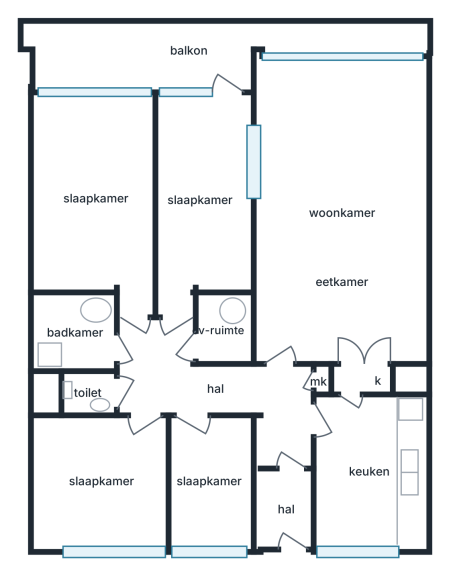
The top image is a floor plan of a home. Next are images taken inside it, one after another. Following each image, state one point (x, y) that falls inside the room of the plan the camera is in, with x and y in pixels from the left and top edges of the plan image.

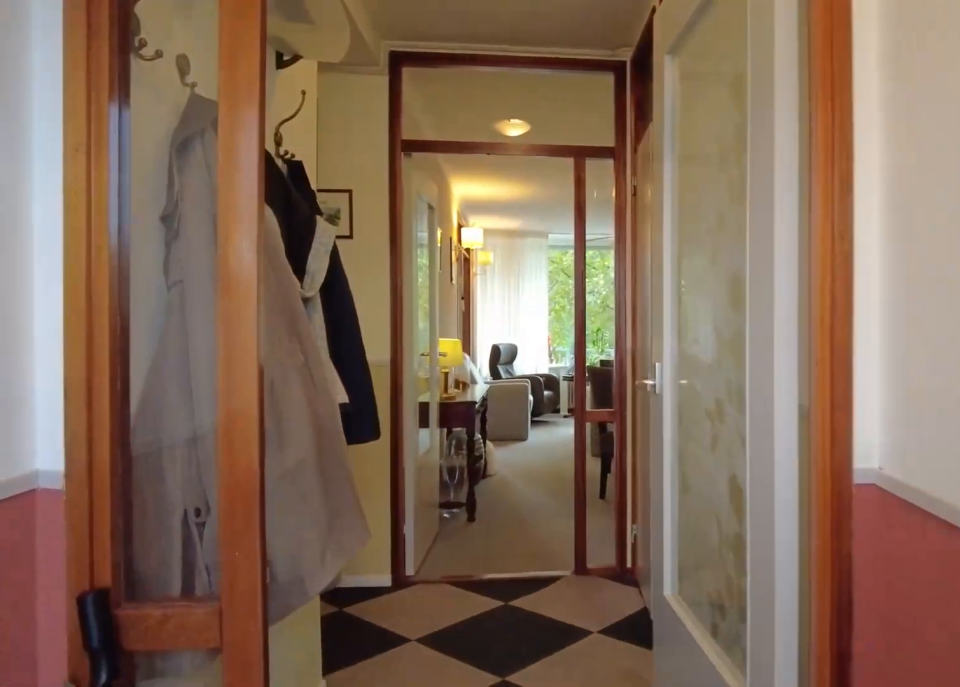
(285, 488)
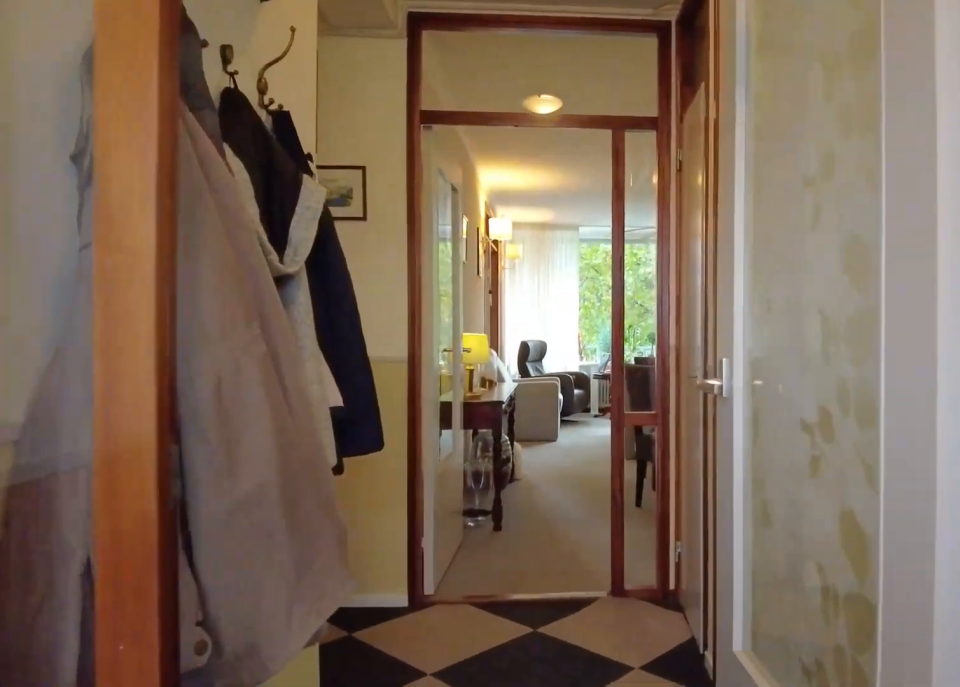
(285, 488)
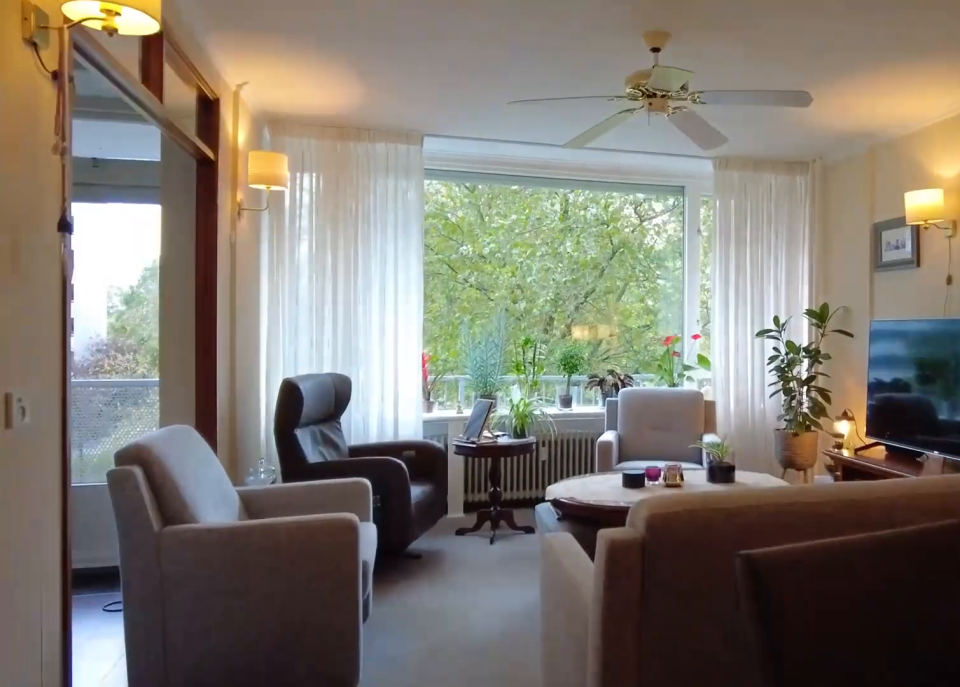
(340, 211)
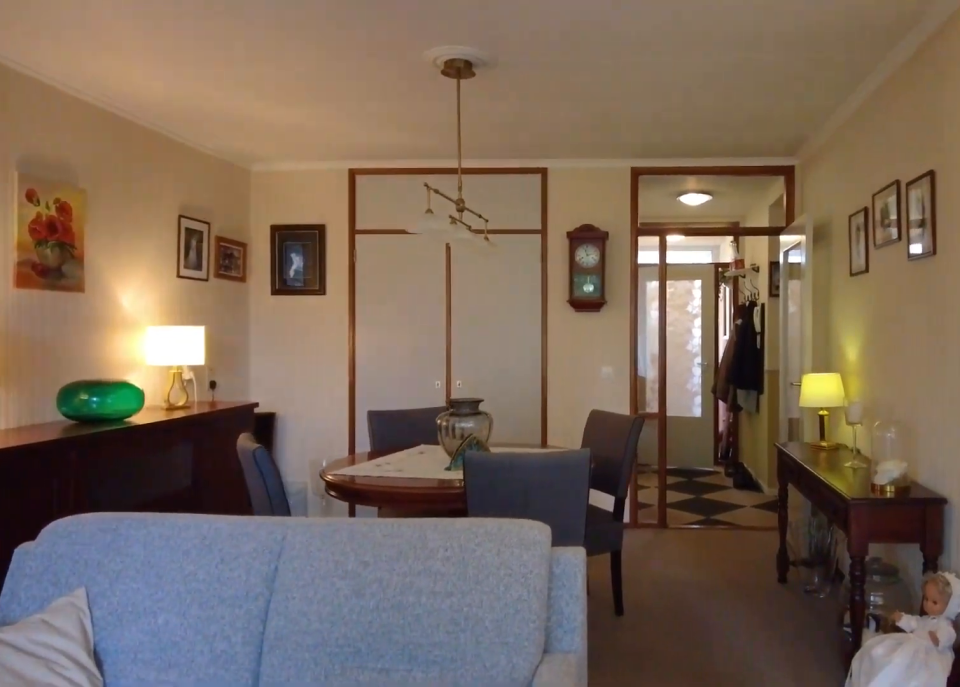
(340, 211)
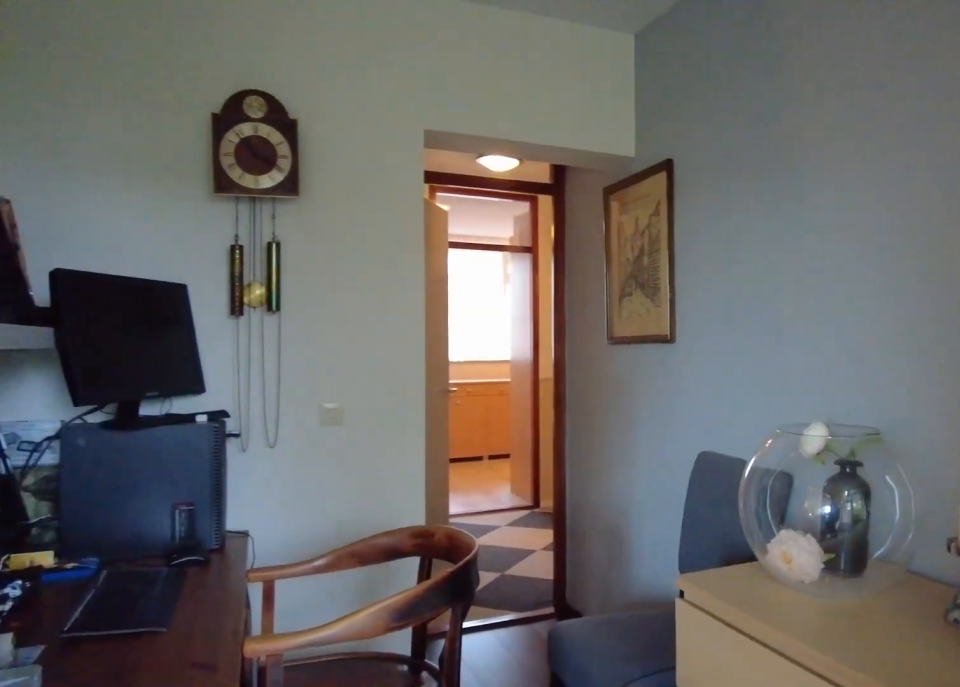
(201, 198)
